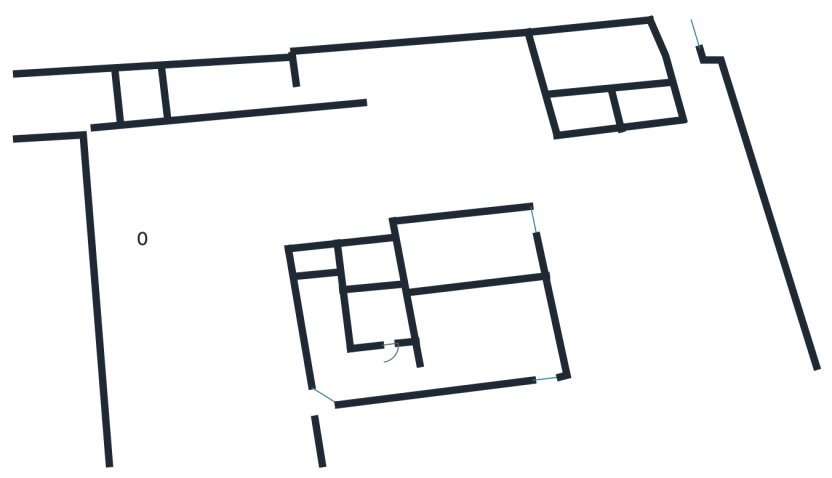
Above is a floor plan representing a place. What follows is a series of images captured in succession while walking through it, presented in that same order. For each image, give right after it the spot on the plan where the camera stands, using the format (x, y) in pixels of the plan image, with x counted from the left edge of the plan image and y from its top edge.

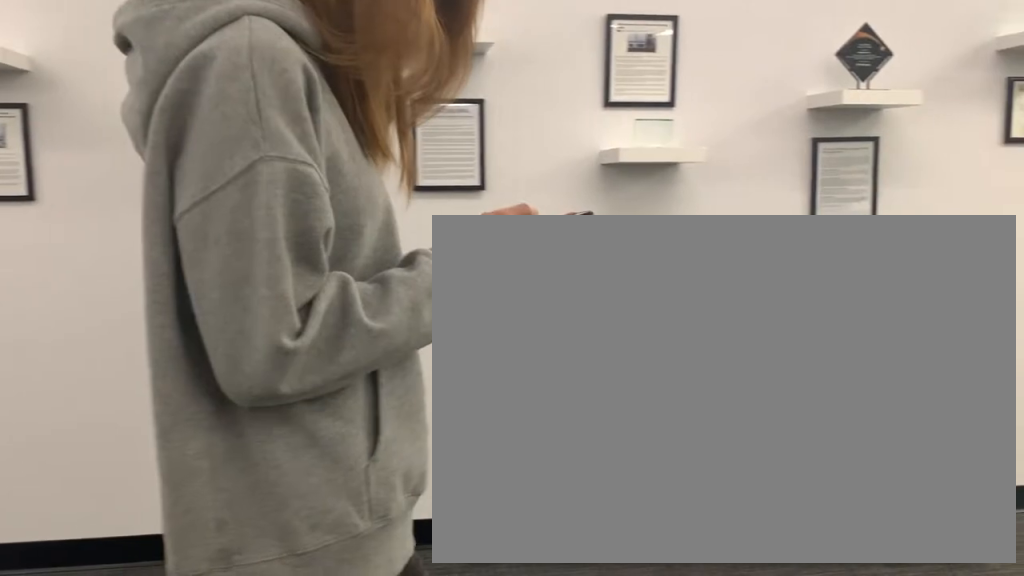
(682, 337)
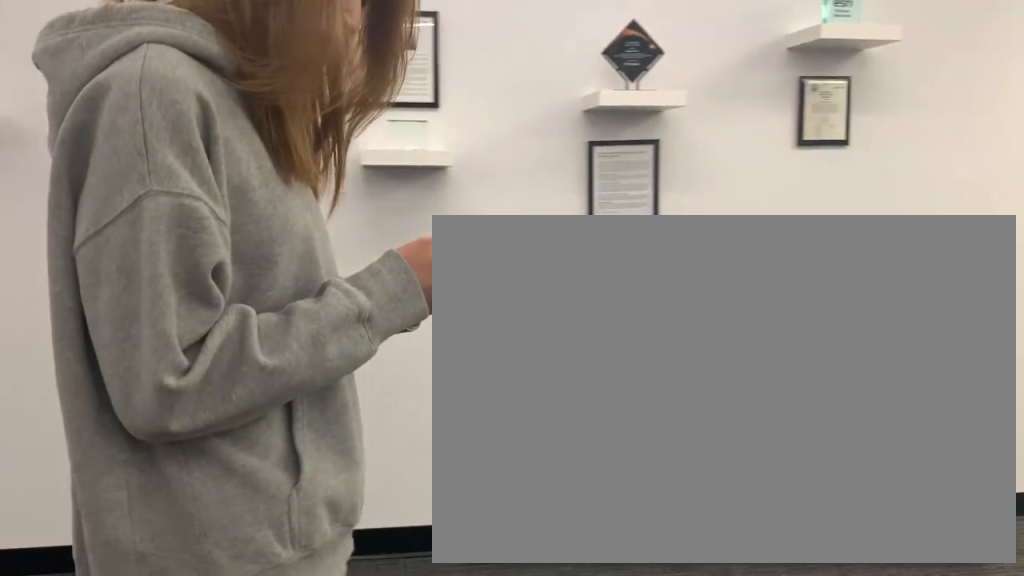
(678, 319)
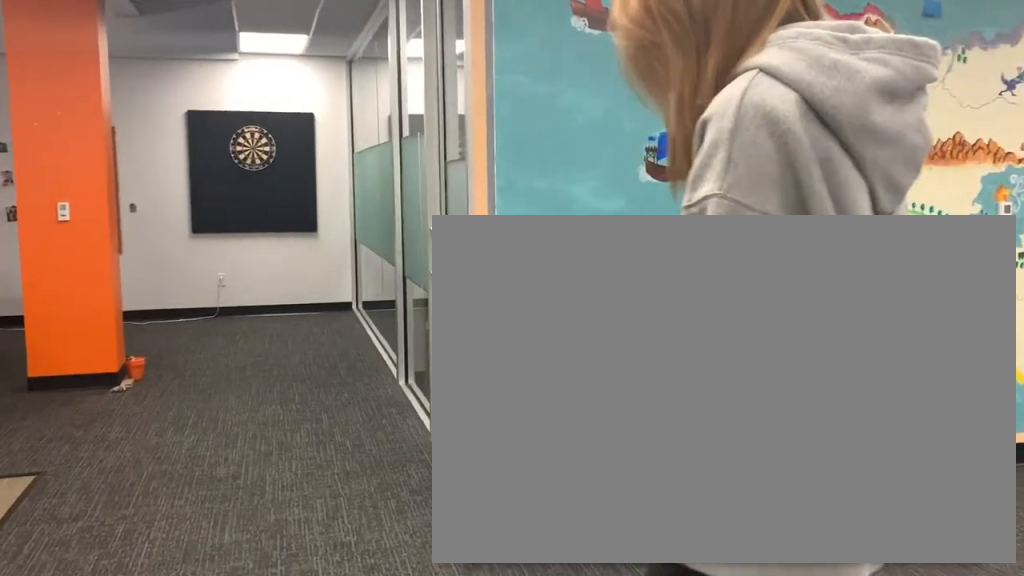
(522, 140)
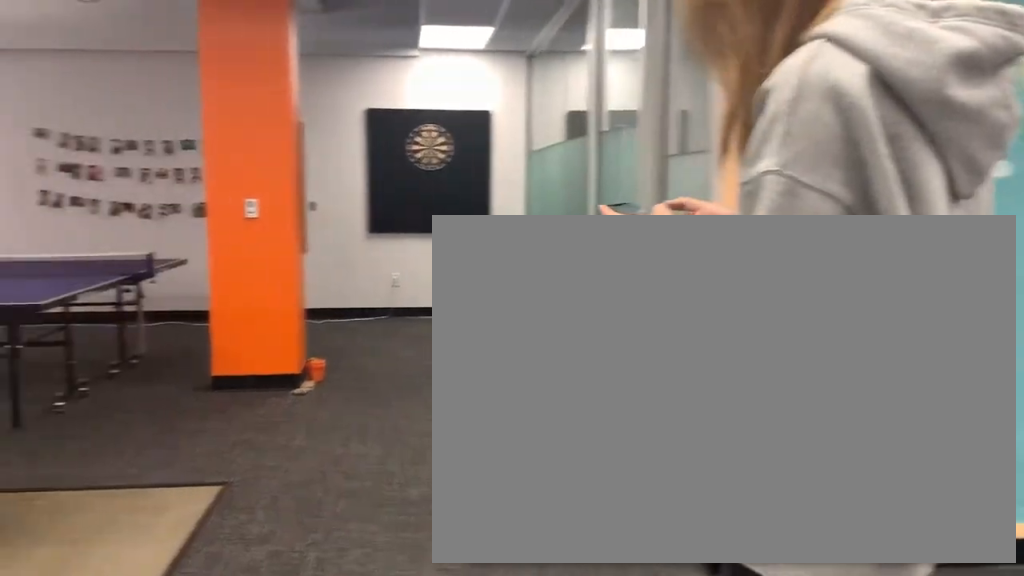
(520, 141)
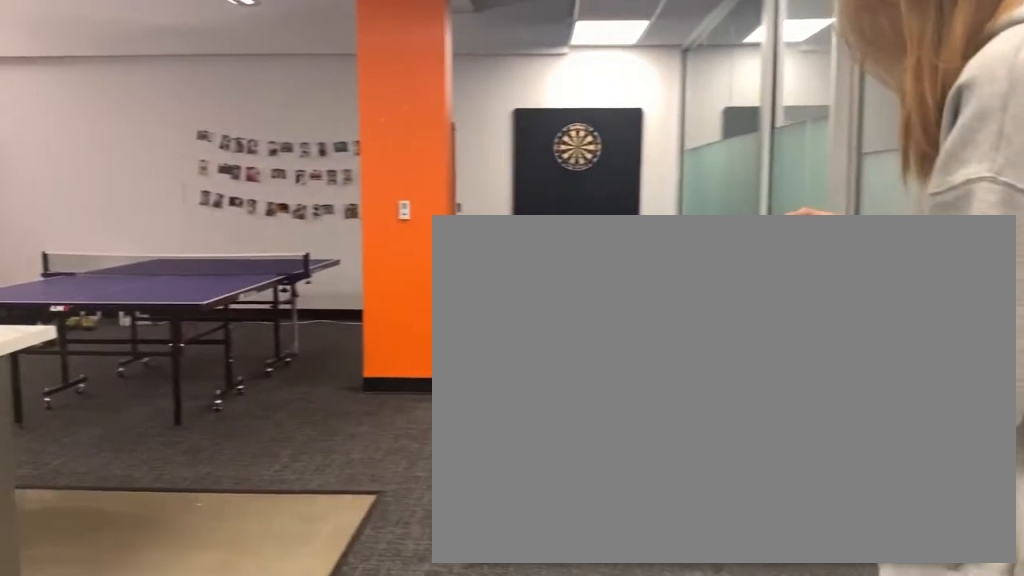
(520, 141)
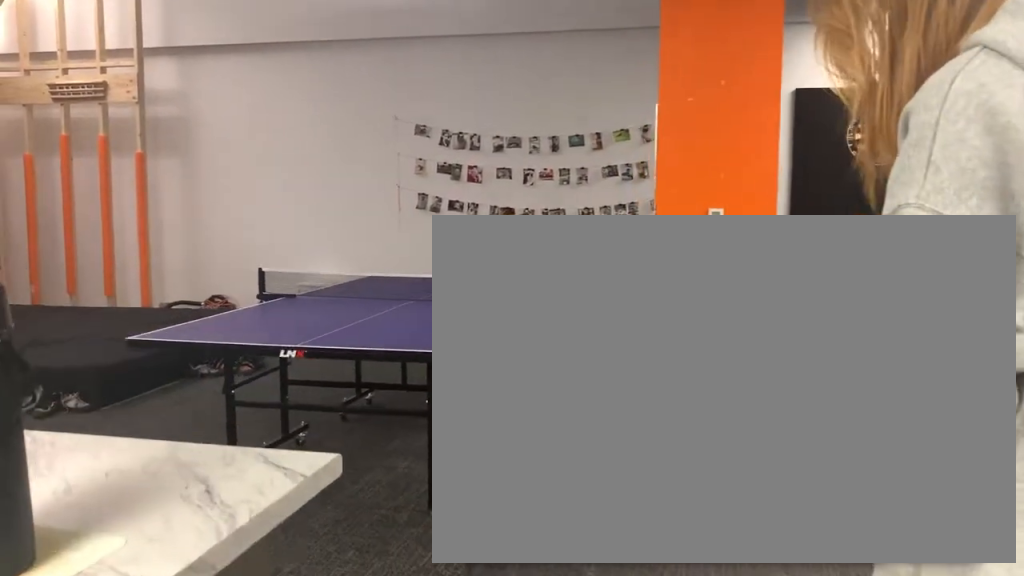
(521, 144)
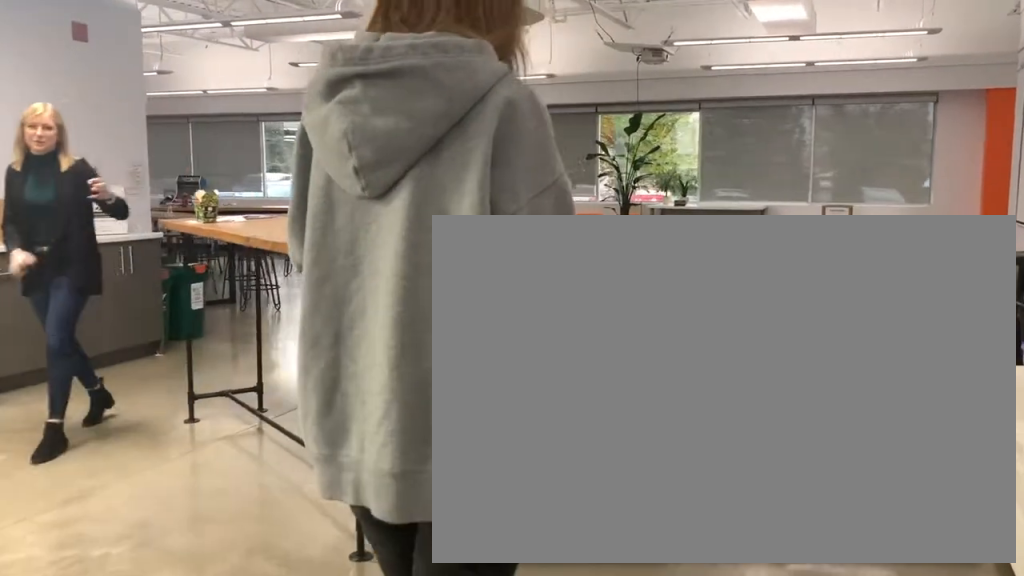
(409, 134)
